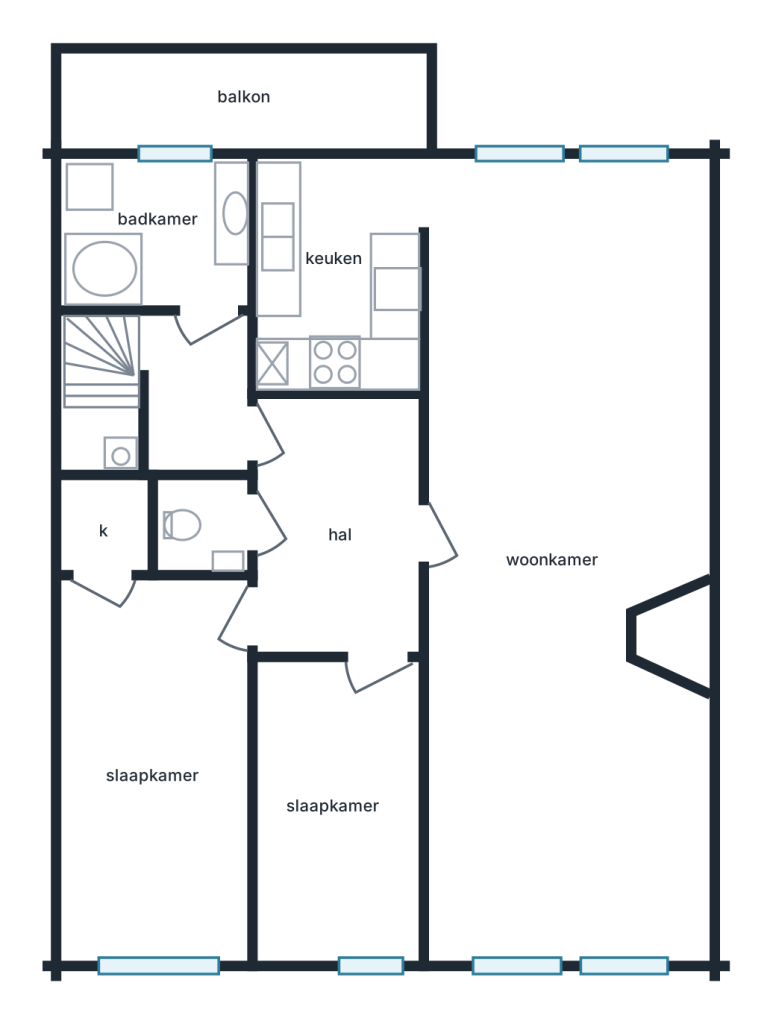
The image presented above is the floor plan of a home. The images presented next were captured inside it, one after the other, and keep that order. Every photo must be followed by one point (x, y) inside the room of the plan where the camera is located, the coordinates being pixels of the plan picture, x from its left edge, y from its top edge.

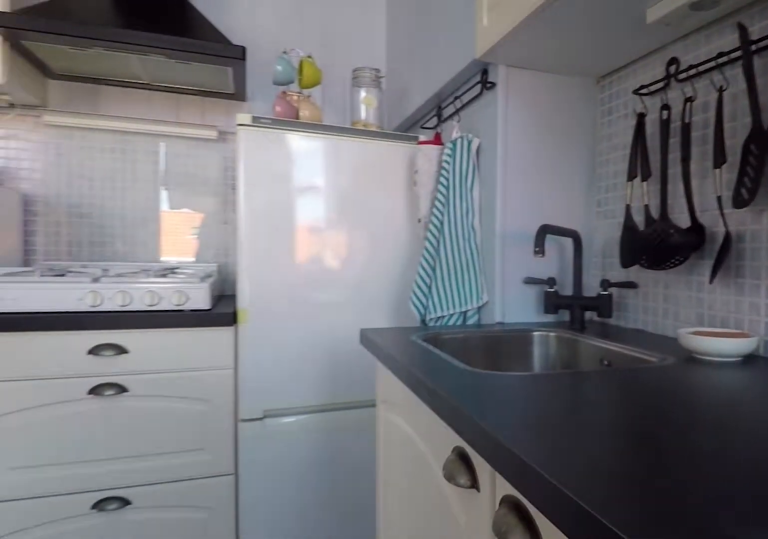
(339, 276)
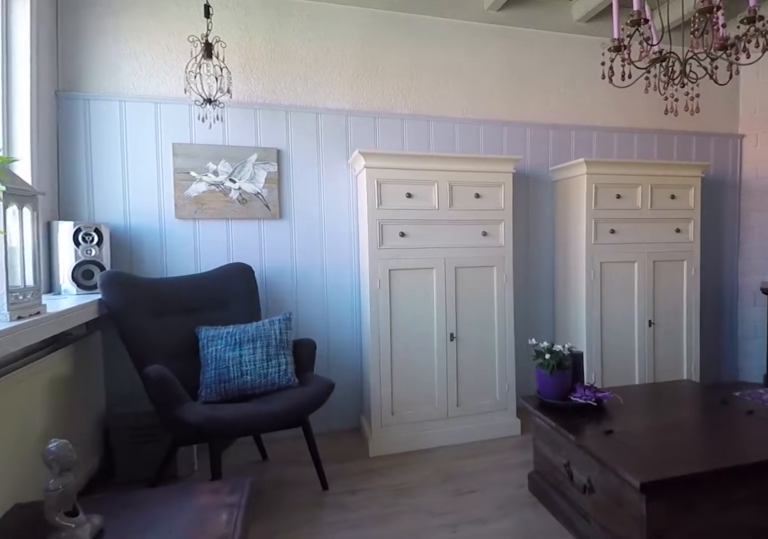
(557, 561)
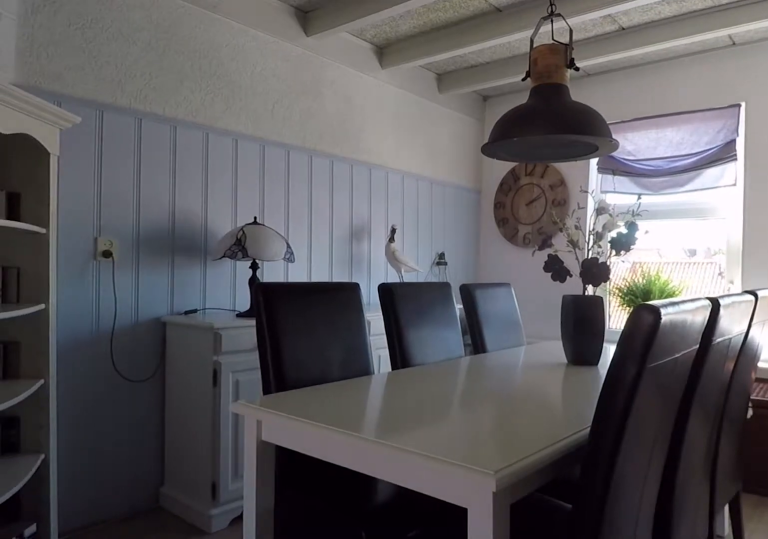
(560, 875)
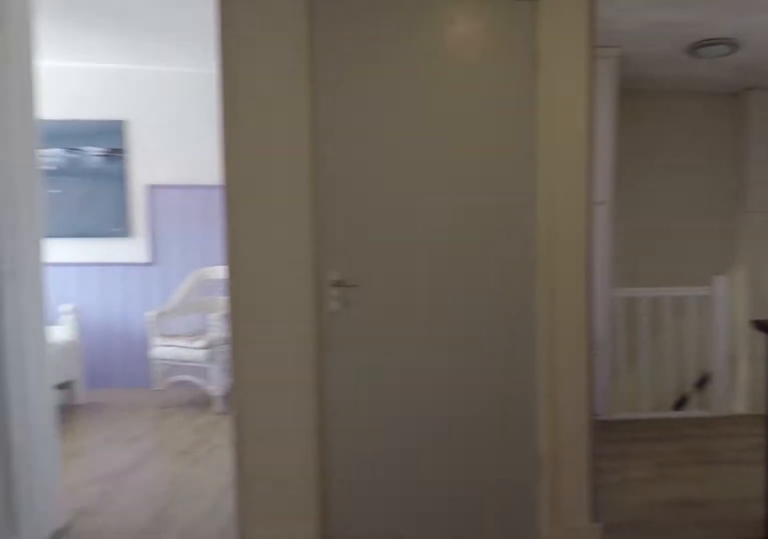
(339, 527)
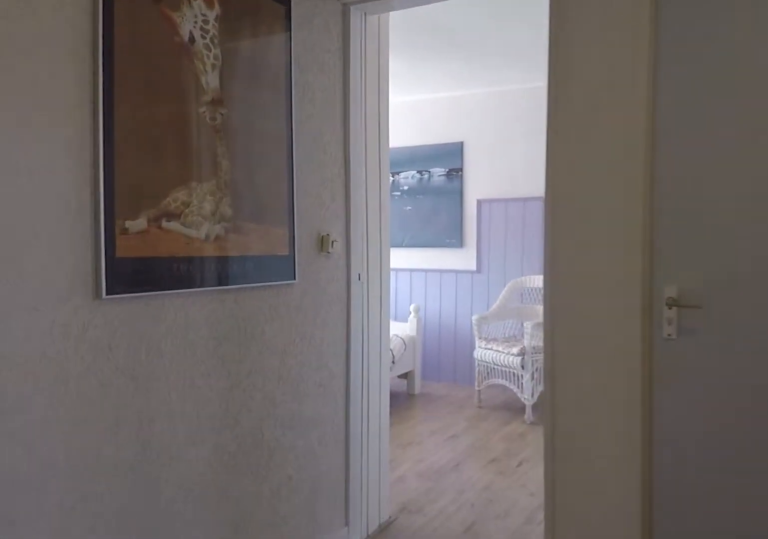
(339, 527)
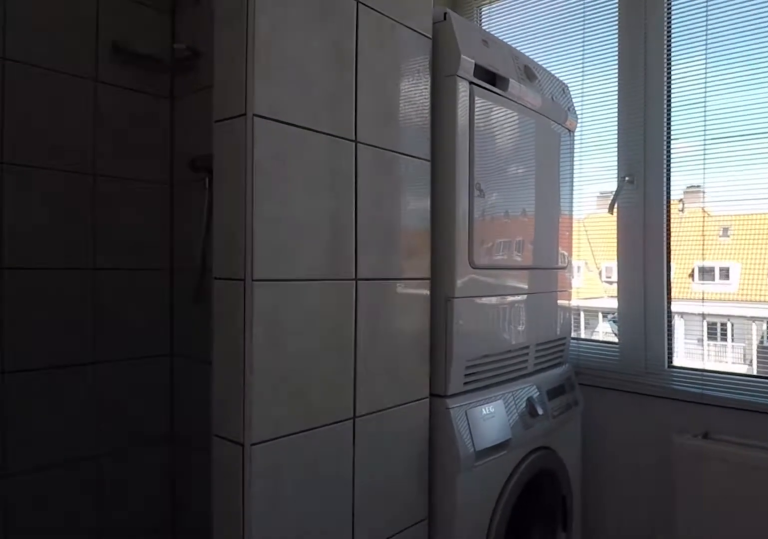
(156, 234)
